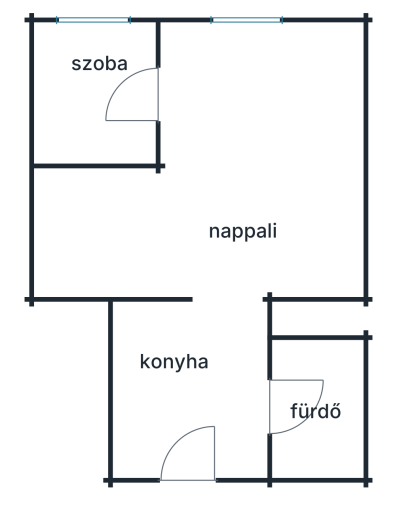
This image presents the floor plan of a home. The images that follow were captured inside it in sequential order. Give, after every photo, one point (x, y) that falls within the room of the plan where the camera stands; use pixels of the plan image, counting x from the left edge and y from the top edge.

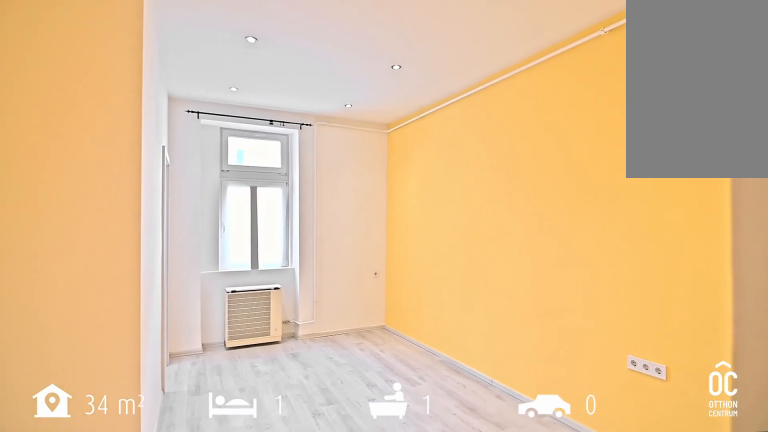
(249, 188)
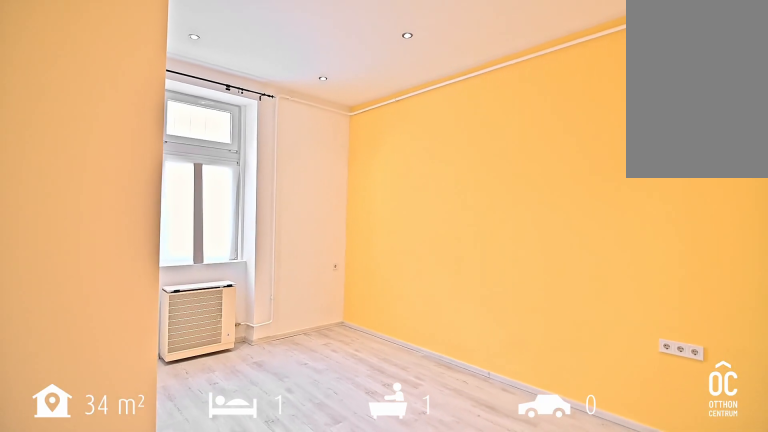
(249, 188)
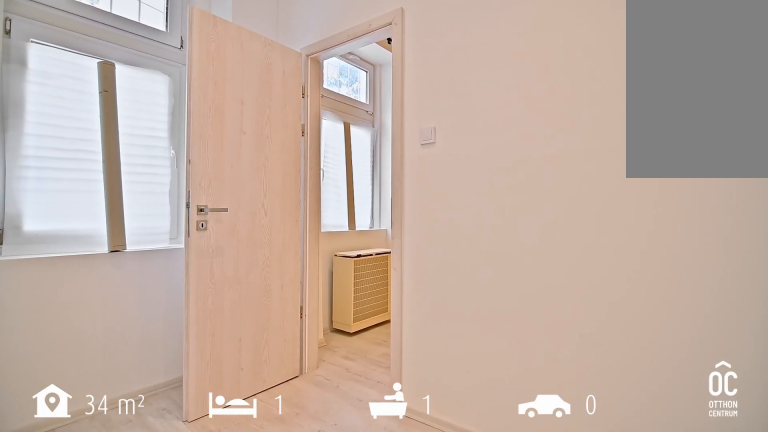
(93, 92)
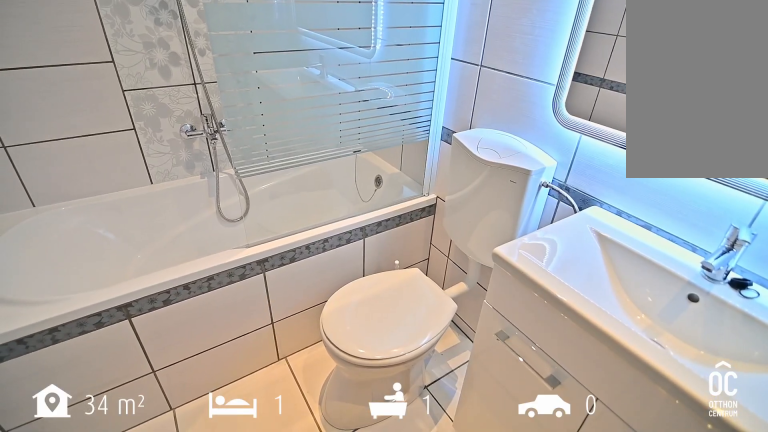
(317, 407)
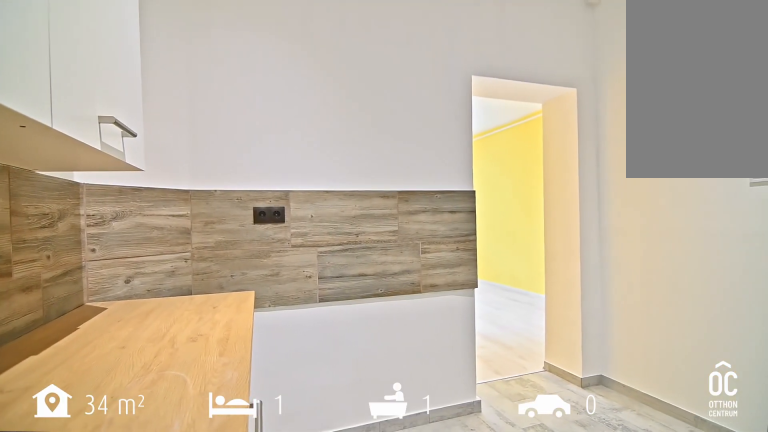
(187, 391)
